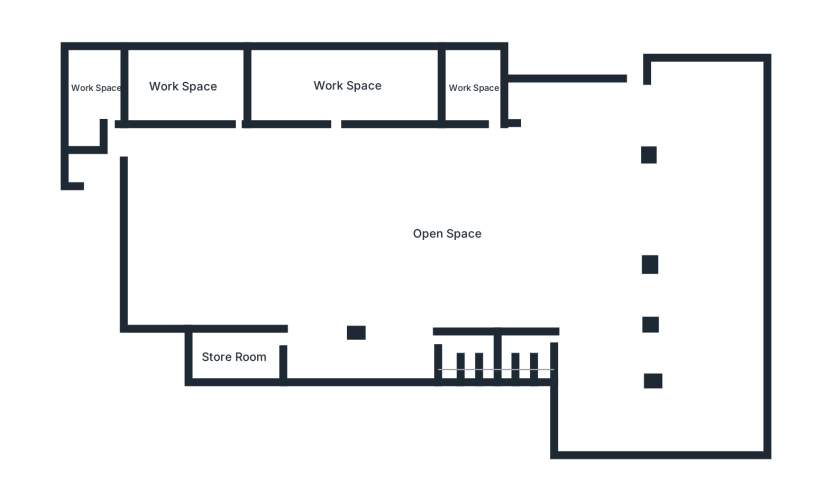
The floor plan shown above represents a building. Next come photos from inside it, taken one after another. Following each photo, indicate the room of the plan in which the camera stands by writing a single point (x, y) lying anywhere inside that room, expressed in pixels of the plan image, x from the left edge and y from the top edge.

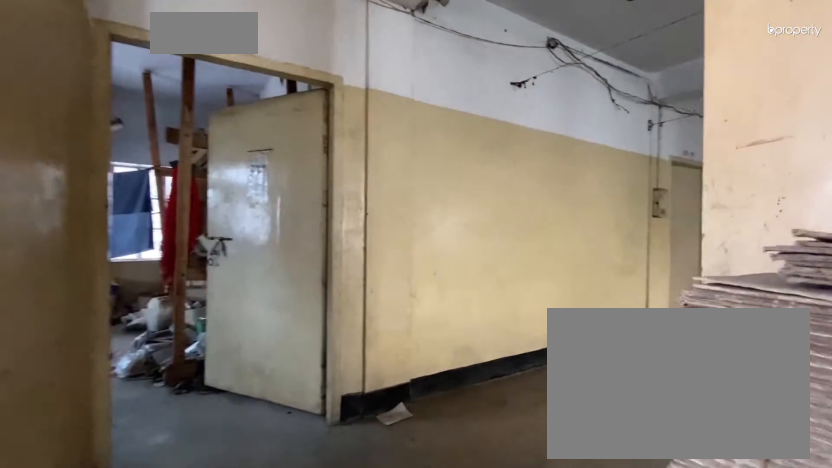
(137, 160)
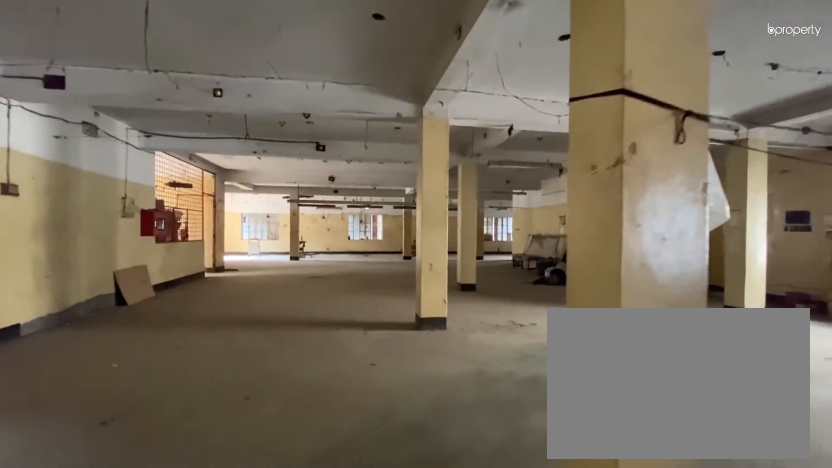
(377, 236)
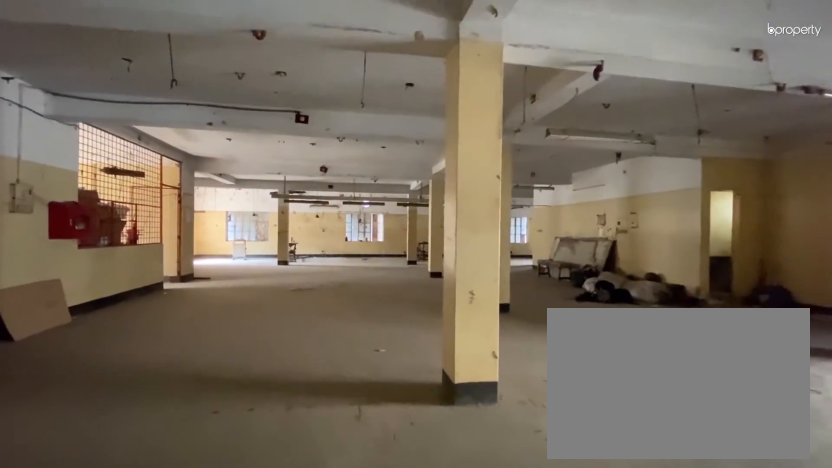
(377, 236)
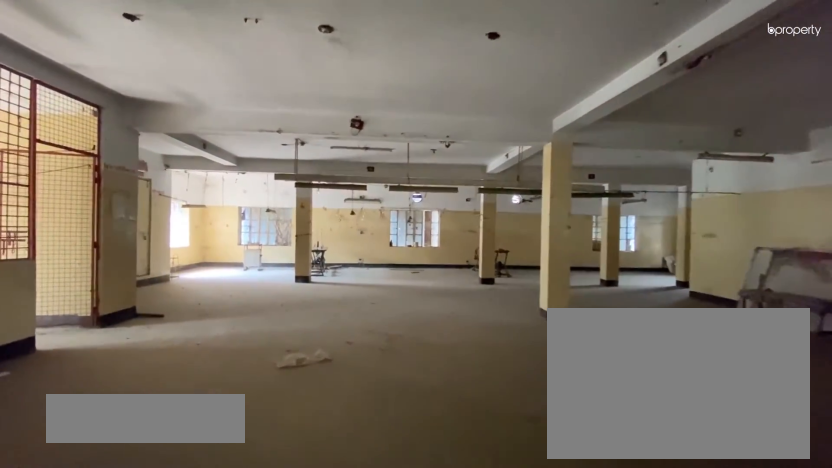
(499, 235)
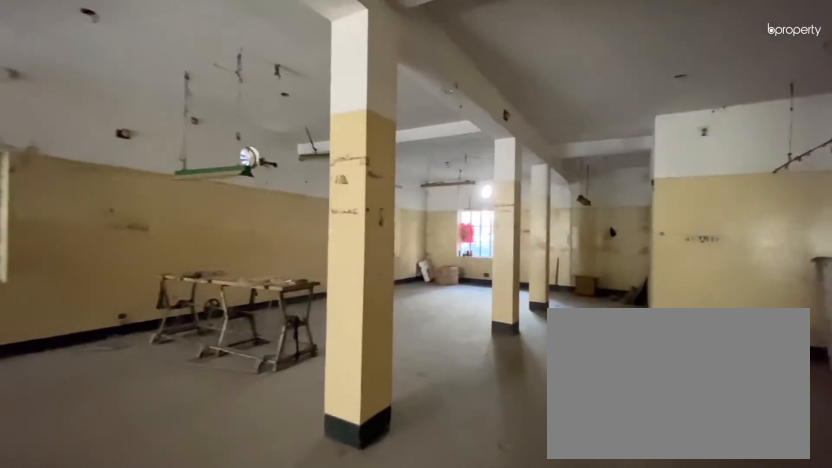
(604, 239)
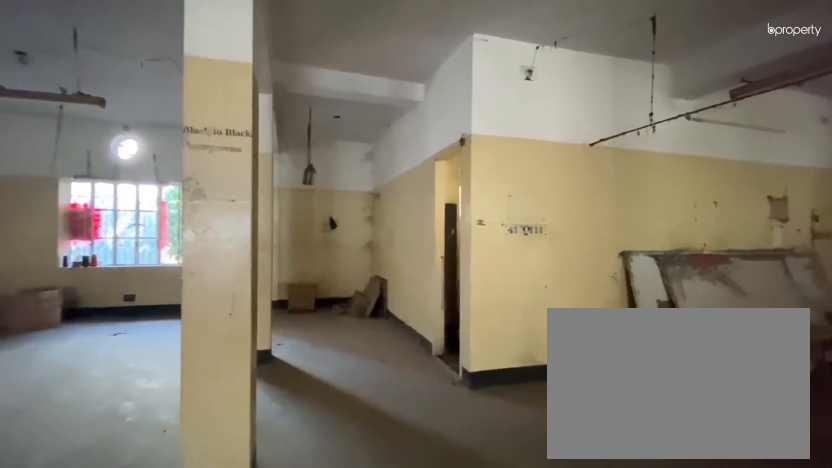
(604, 239)
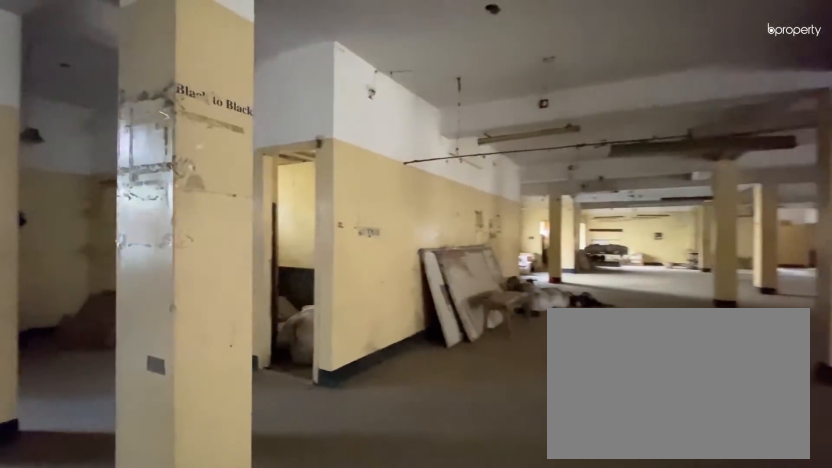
(604, 239)
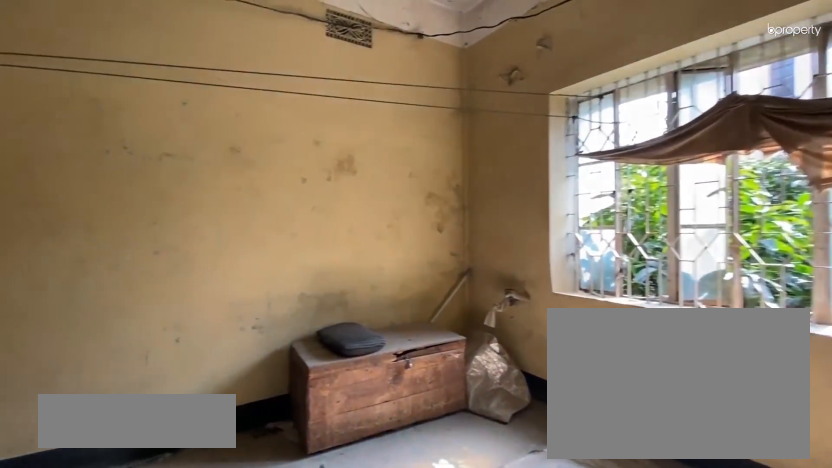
(473, 85)
